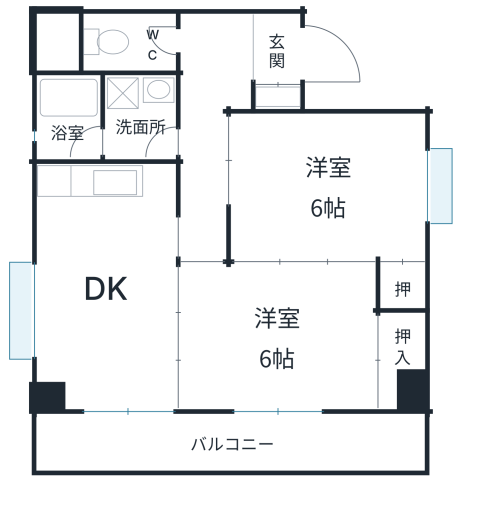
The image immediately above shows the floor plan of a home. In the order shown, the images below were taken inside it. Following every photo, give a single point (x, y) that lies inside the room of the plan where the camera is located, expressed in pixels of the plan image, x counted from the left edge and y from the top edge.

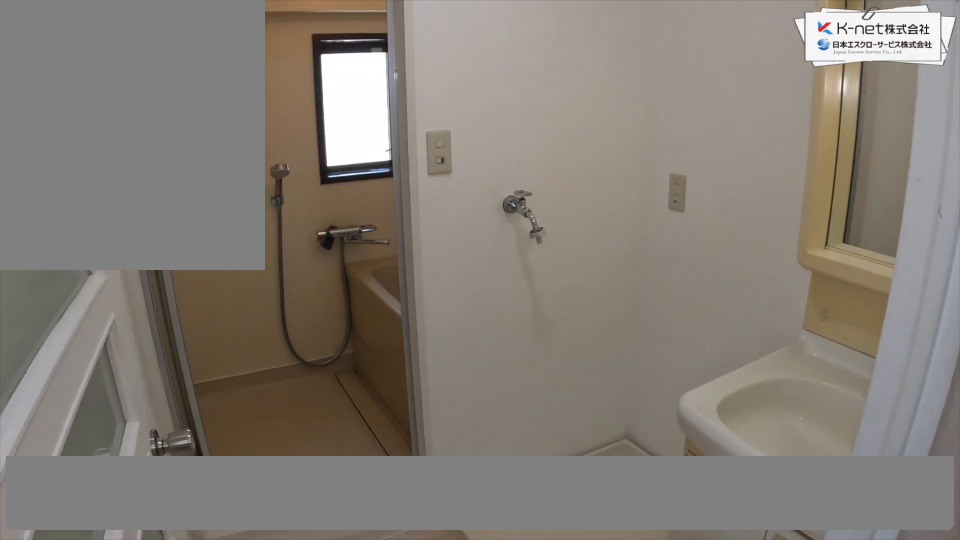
(139, 116)
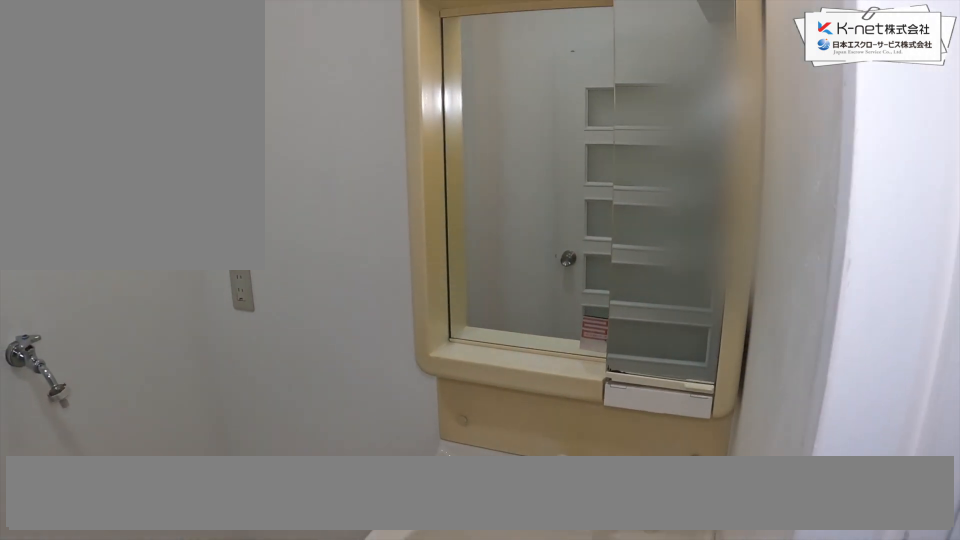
(139, 116)
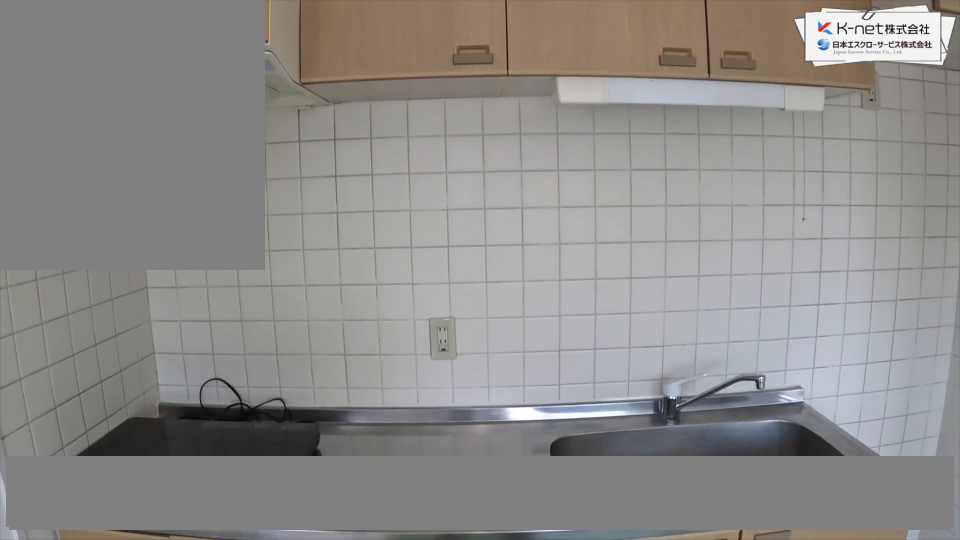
(106, 294)
